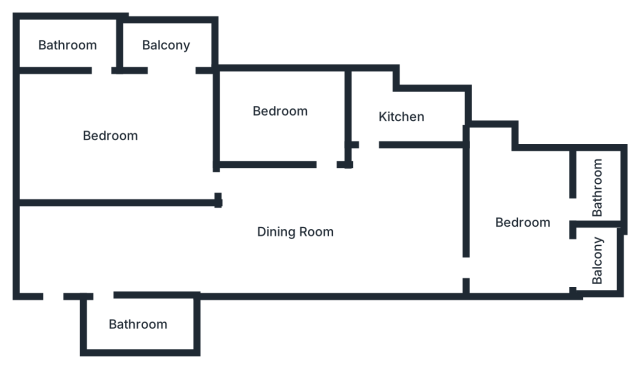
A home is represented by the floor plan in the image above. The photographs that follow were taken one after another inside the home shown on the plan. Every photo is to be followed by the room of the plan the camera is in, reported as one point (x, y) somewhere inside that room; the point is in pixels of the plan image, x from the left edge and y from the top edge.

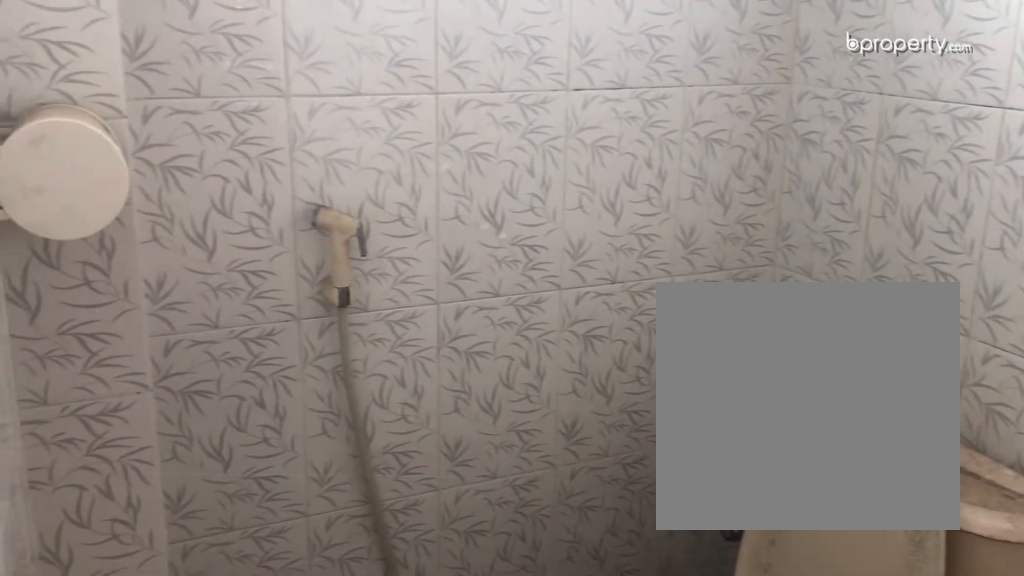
(596, 217)
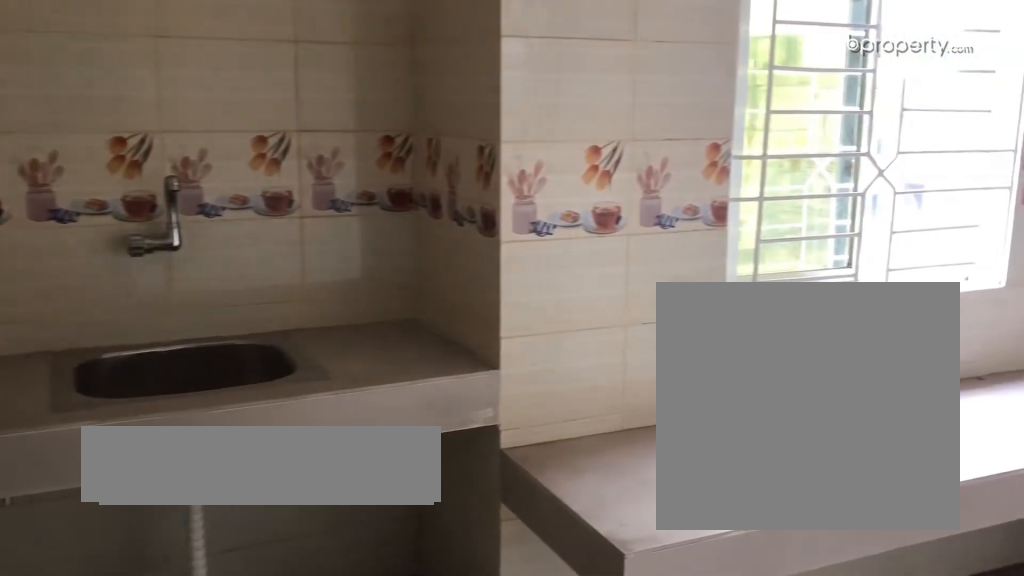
(402, 114)
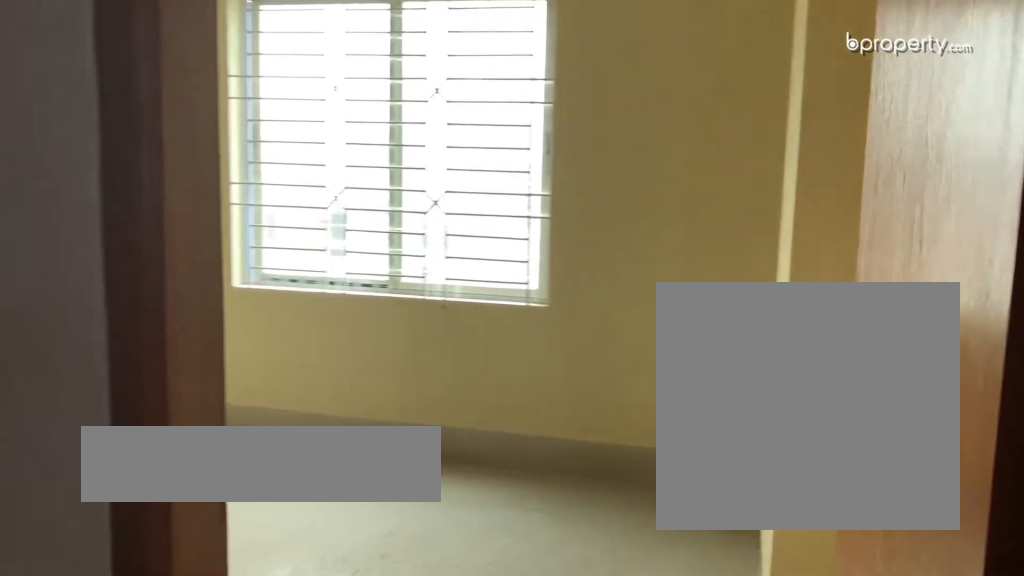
(280, 114)
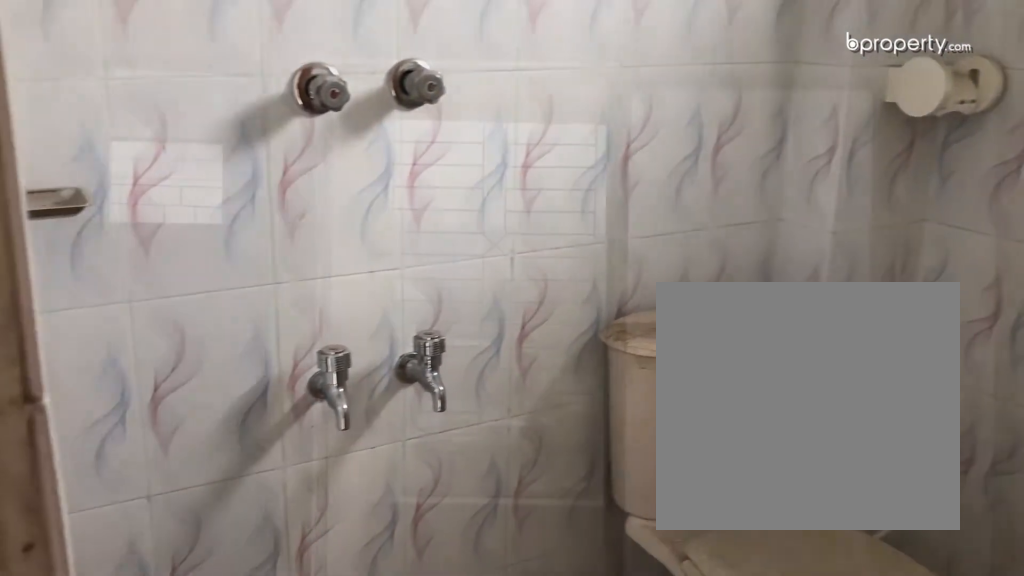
(69, 42)
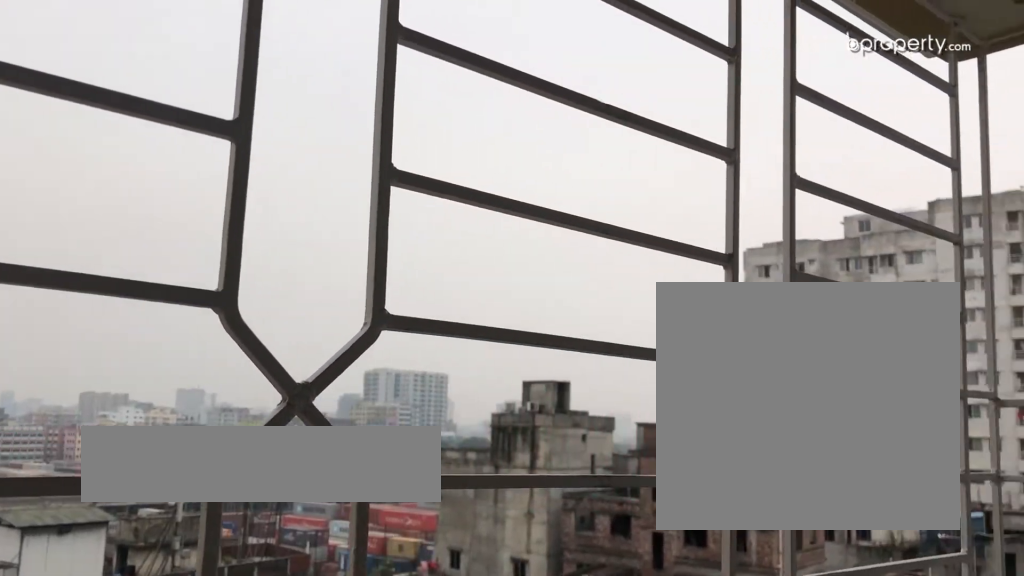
(167, 42)
